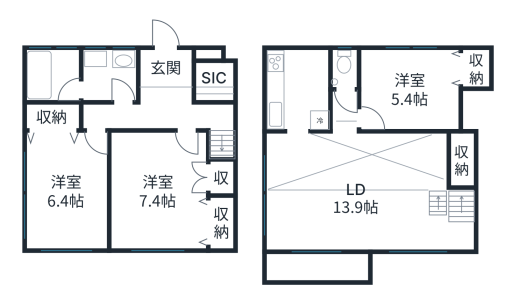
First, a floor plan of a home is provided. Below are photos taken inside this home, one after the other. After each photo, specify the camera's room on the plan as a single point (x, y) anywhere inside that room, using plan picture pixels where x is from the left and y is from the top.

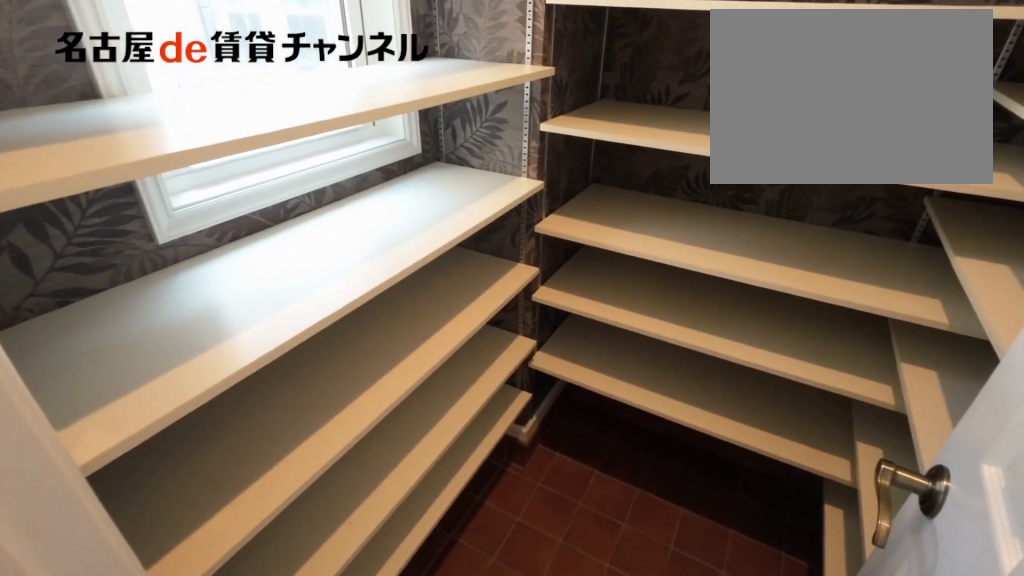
(215, 81)
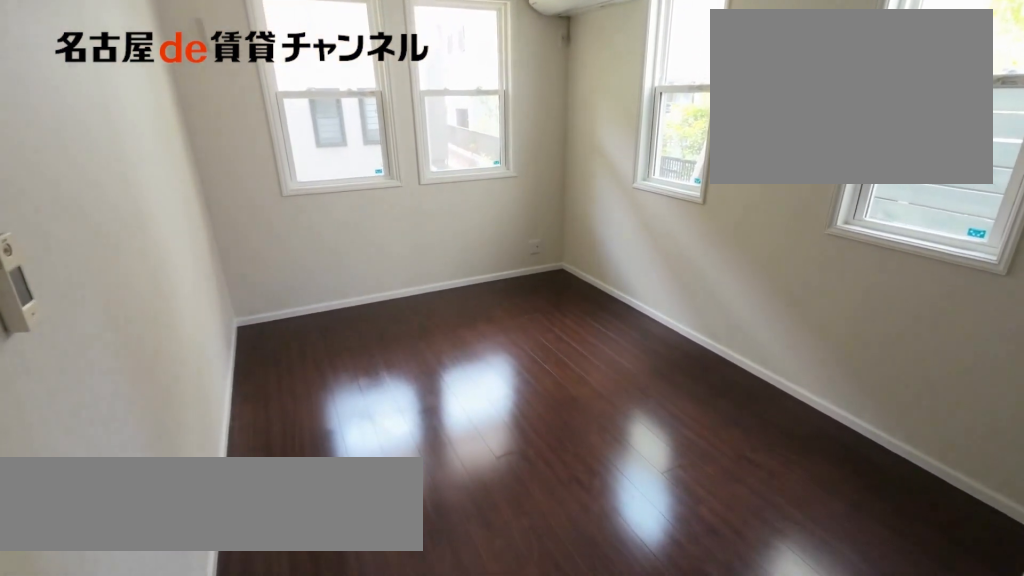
(67, 182)
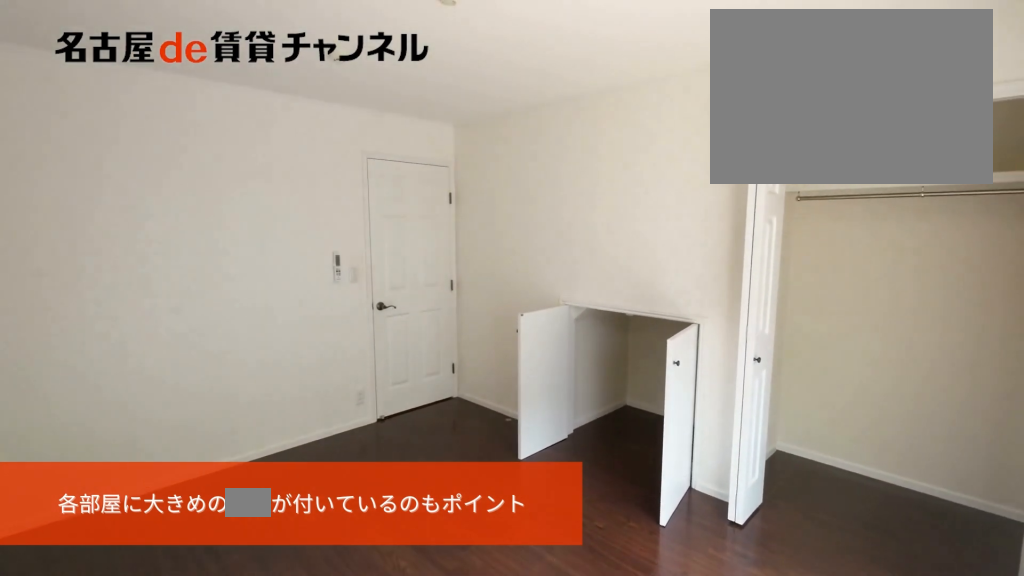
(169, 194)
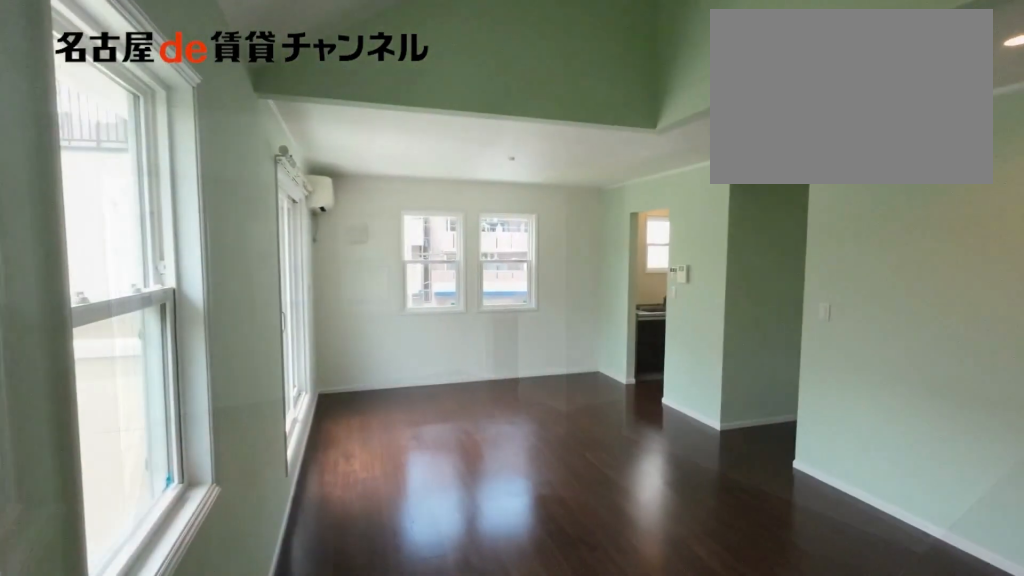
(370, 193)
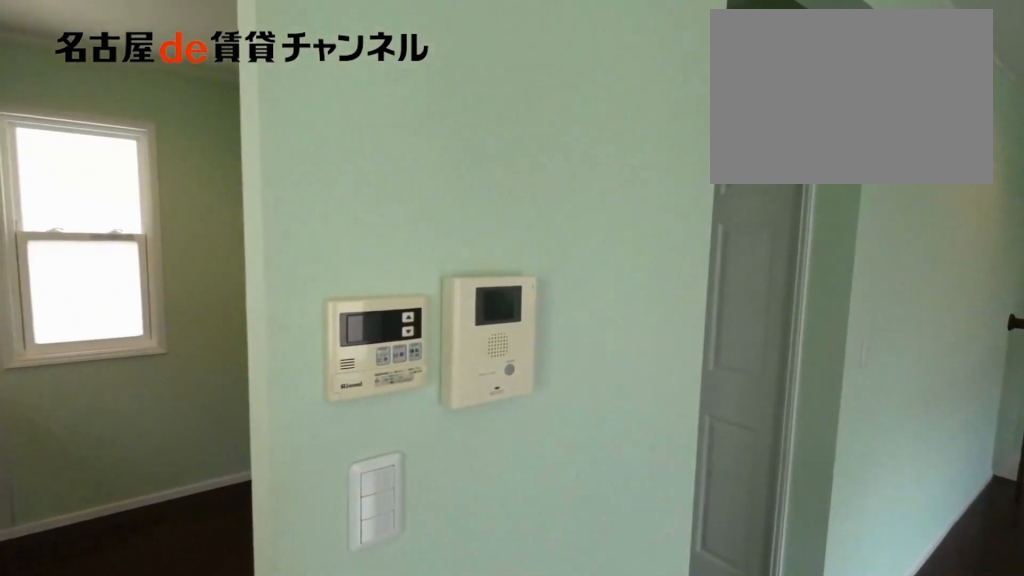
(370, 193)
